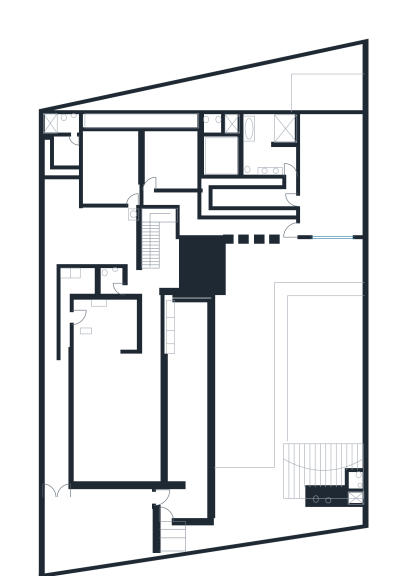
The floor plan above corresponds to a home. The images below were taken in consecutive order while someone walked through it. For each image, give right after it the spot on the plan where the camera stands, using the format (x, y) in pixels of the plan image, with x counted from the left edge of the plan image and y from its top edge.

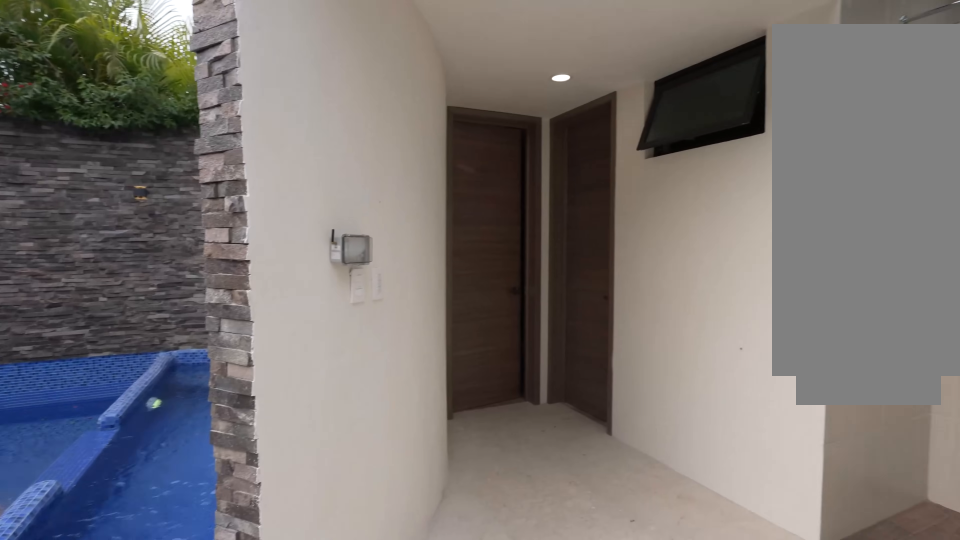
(275, 450)
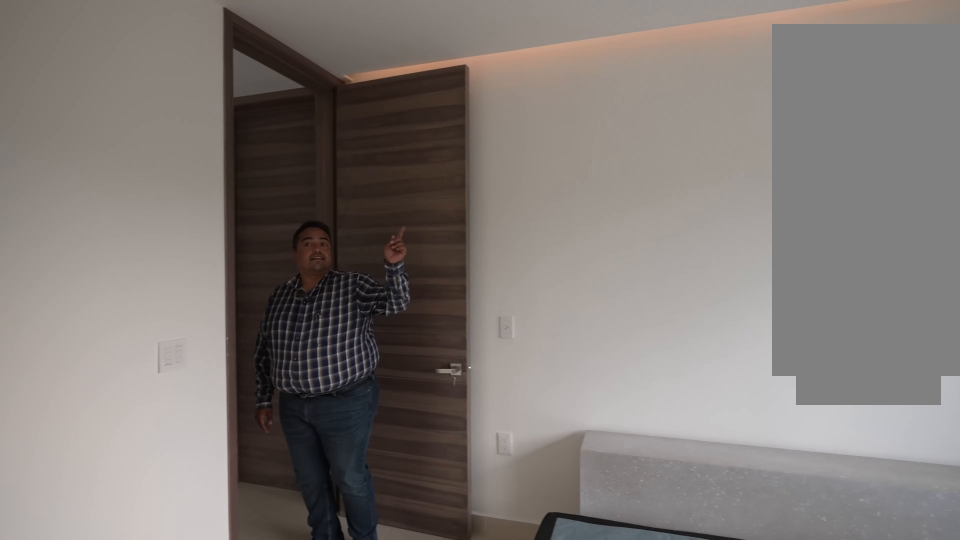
(161, 169)
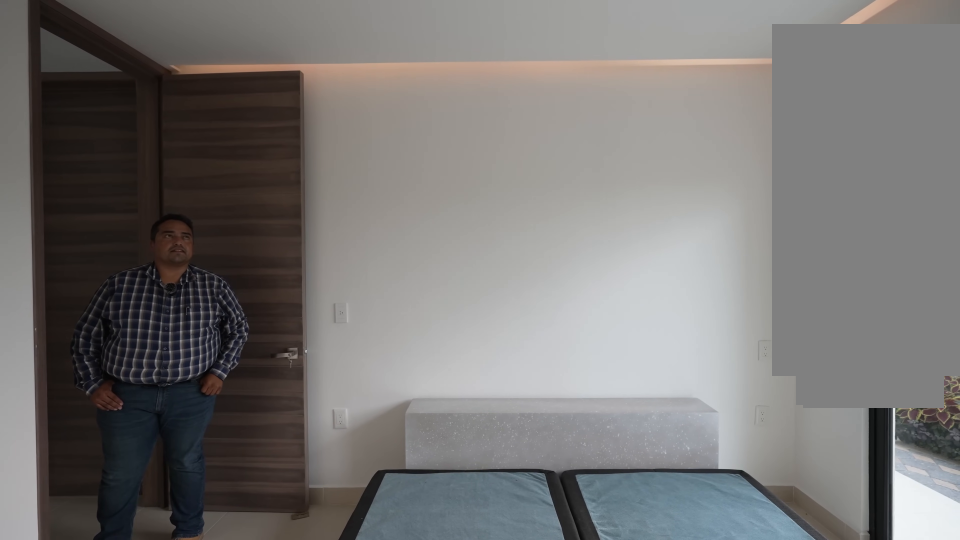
(177, 172)
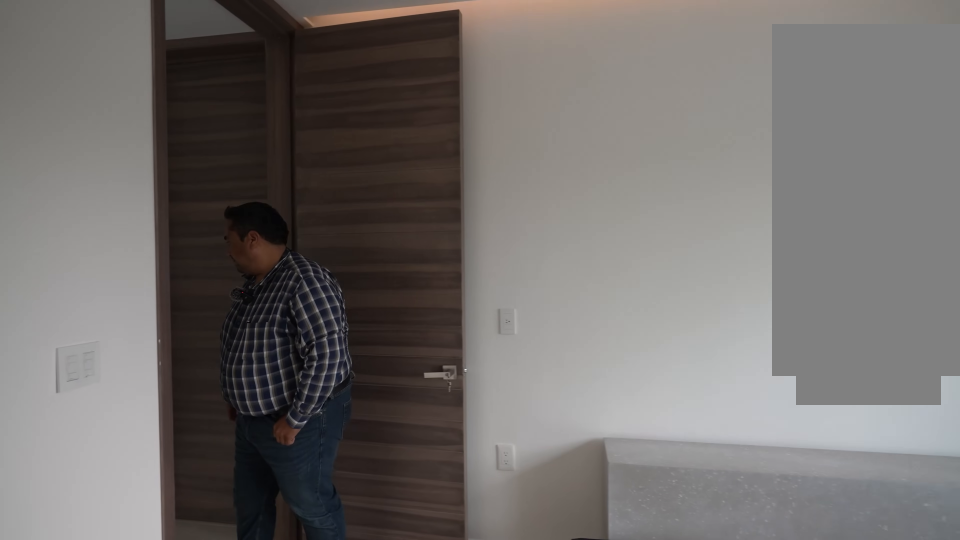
(179, 172)
